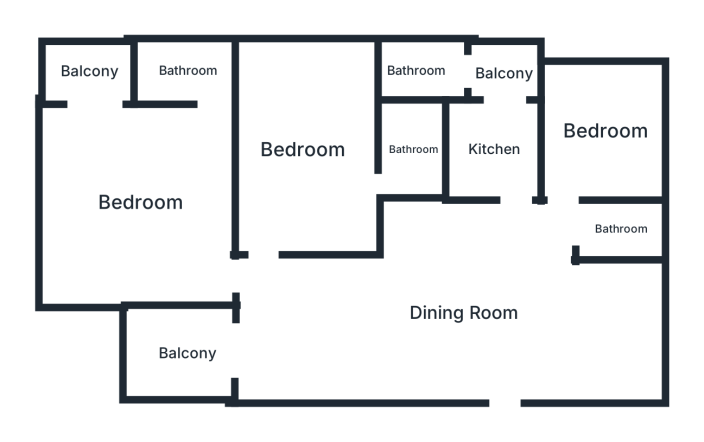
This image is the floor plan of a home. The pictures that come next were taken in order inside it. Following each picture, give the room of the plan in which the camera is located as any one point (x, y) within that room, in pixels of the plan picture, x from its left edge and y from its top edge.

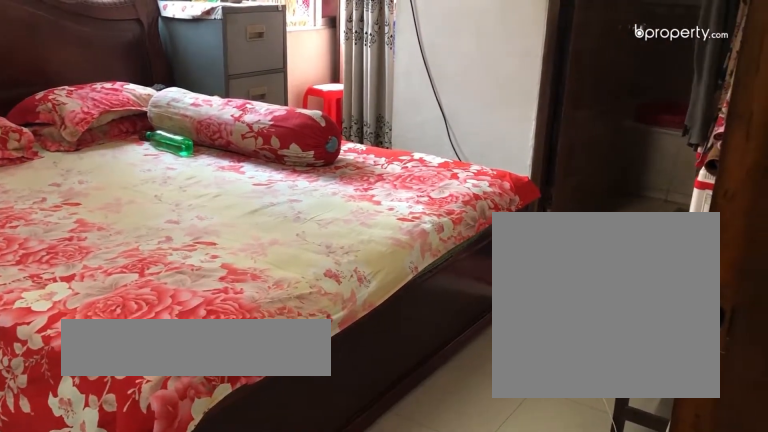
(136, 201)
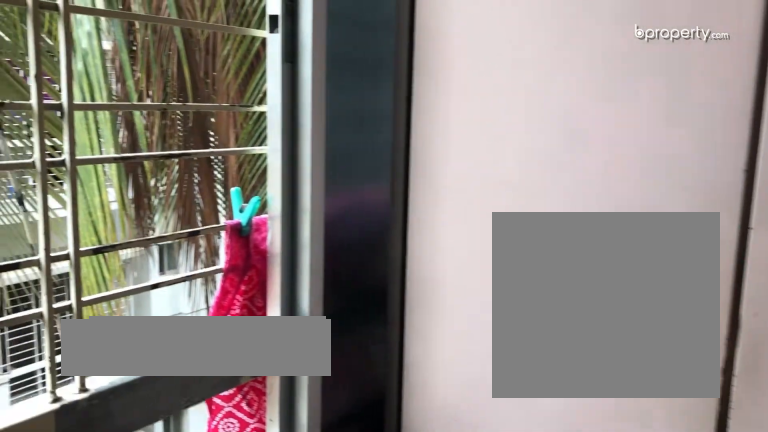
(91, 73)
